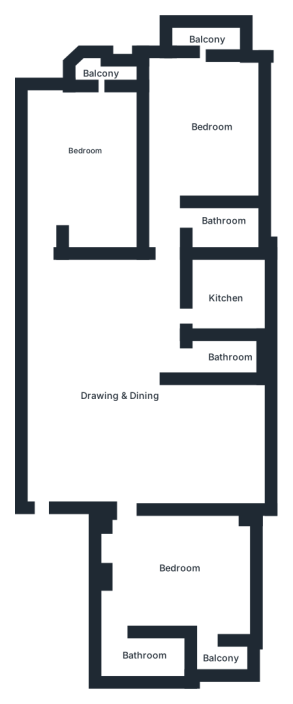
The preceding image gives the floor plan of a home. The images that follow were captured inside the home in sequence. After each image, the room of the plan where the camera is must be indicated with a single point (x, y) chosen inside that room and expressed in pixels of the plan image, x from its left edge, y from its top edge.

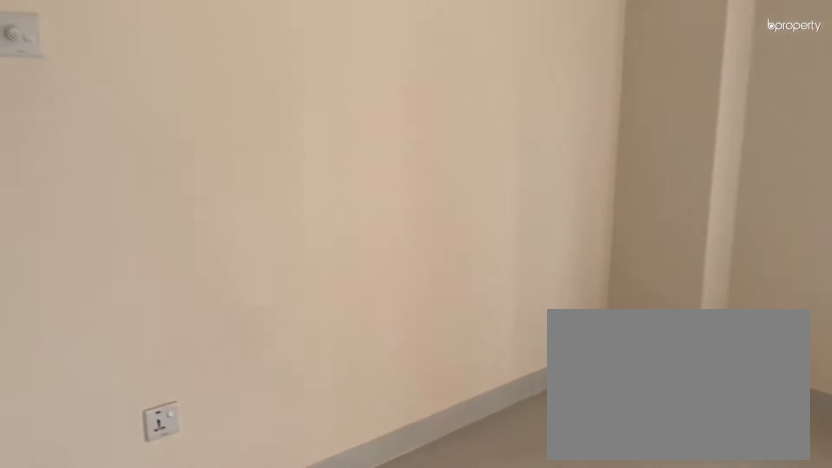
(176, 584)
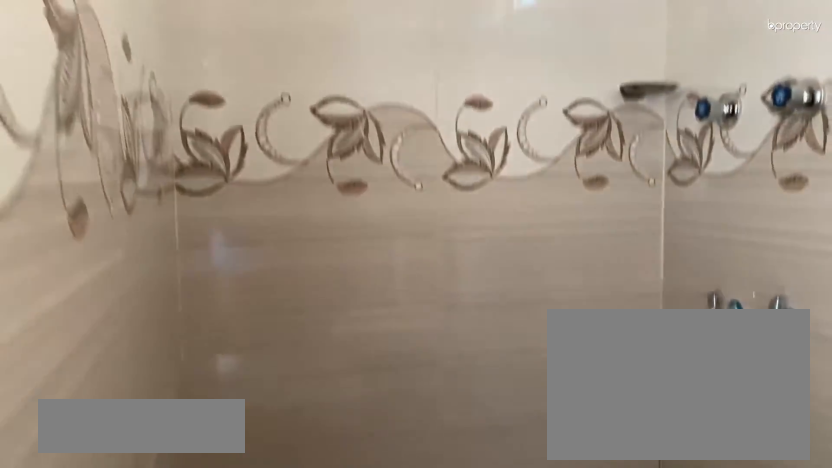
(141, 653)
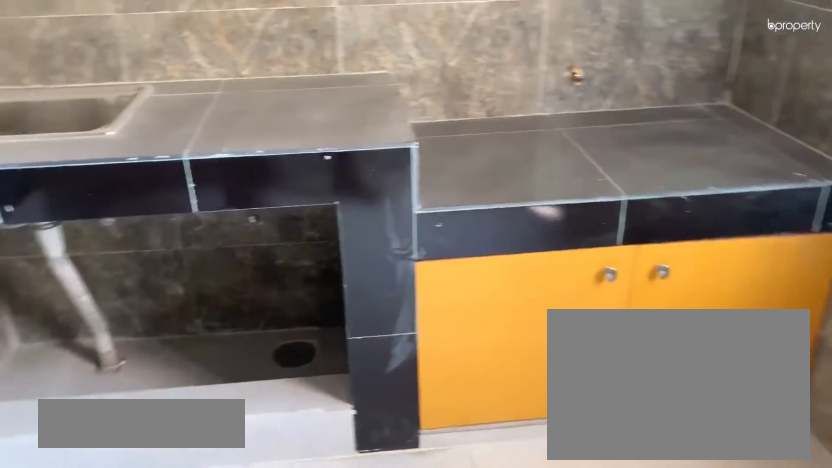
(228, 300)
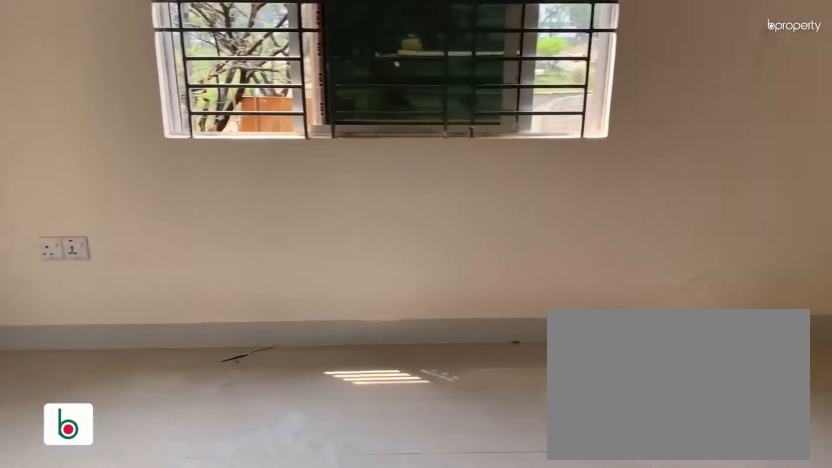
(203, 111)
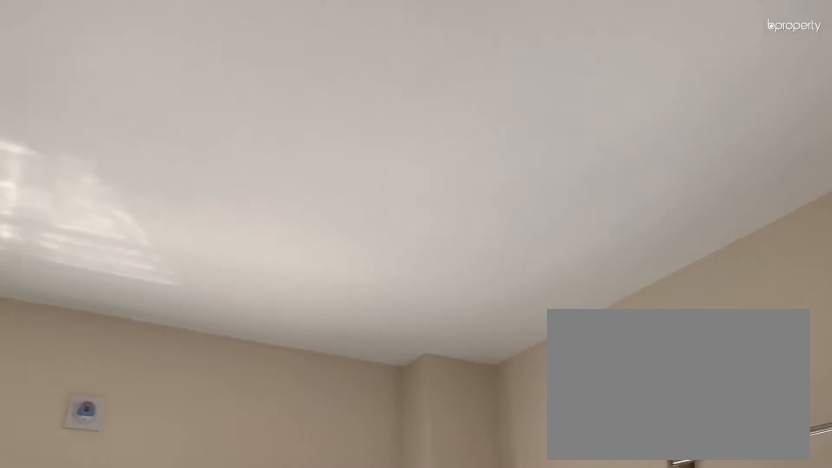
(203, 111)
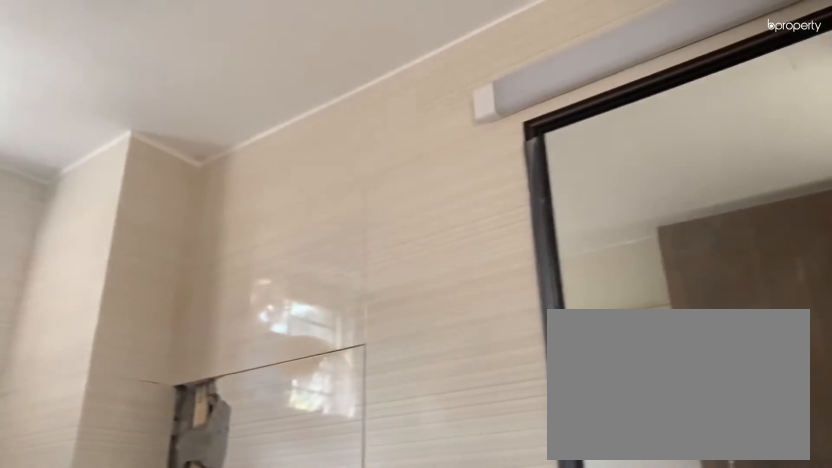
(221, 227)
